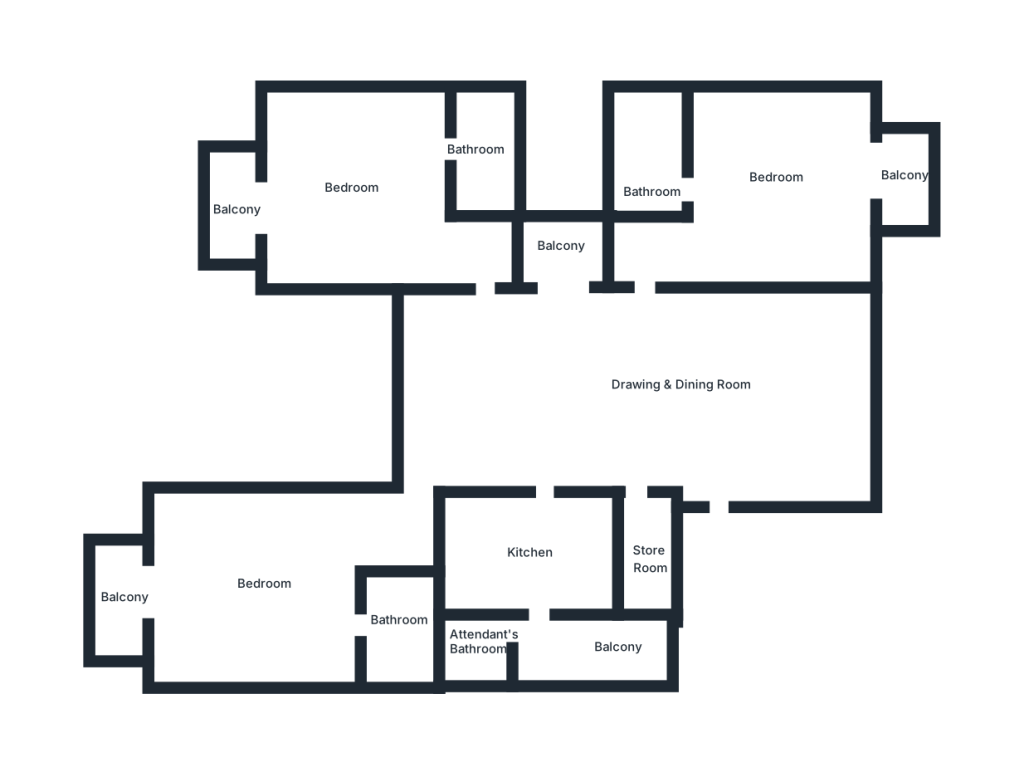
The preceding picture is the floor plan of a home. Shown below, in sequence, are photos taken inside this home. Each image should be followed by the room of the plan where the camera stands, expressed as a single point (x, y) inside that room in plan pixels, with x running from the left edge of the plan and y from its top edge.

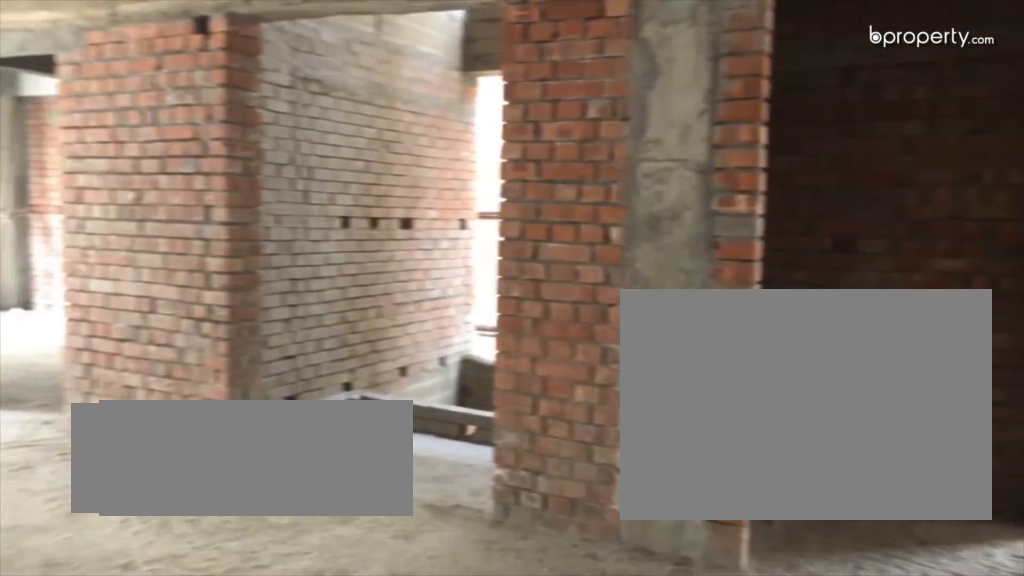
(708, 402)
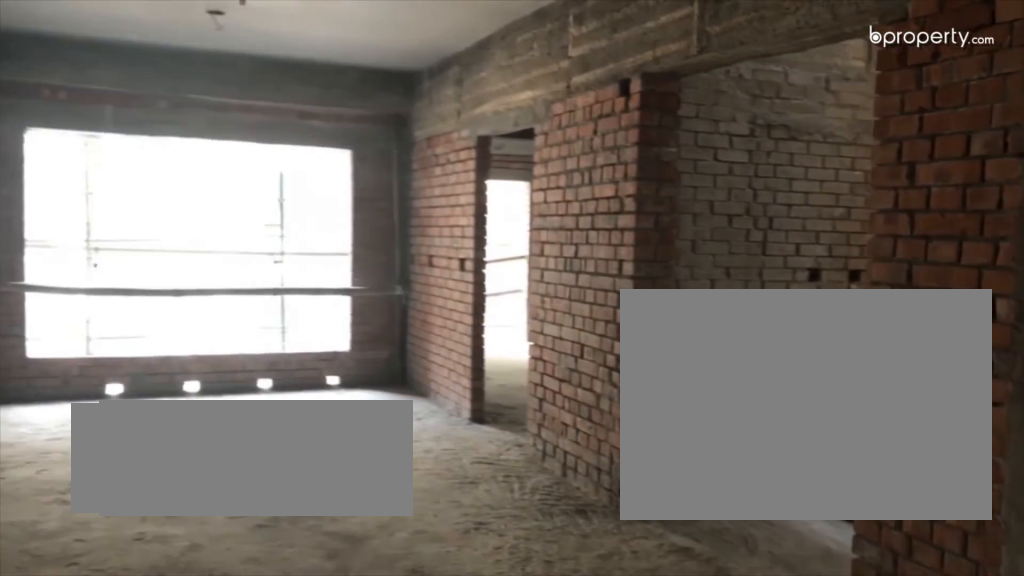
(708, 402)
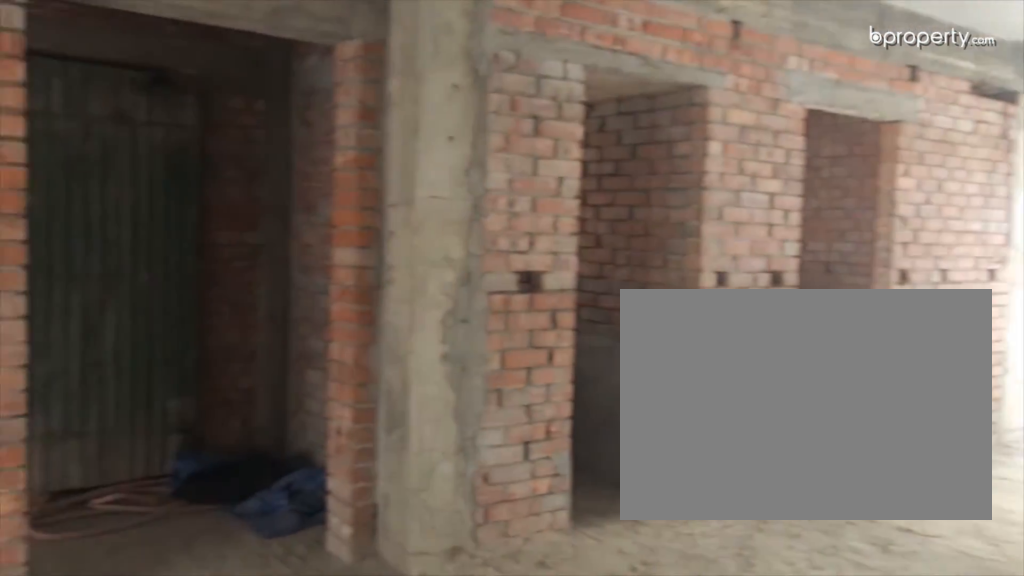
(708, 402)
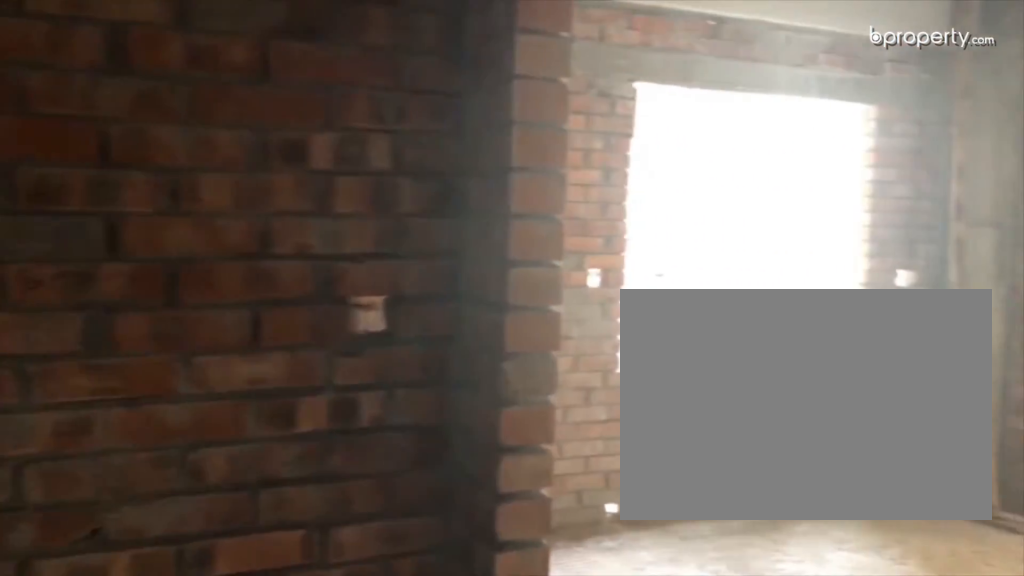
(779, 201)
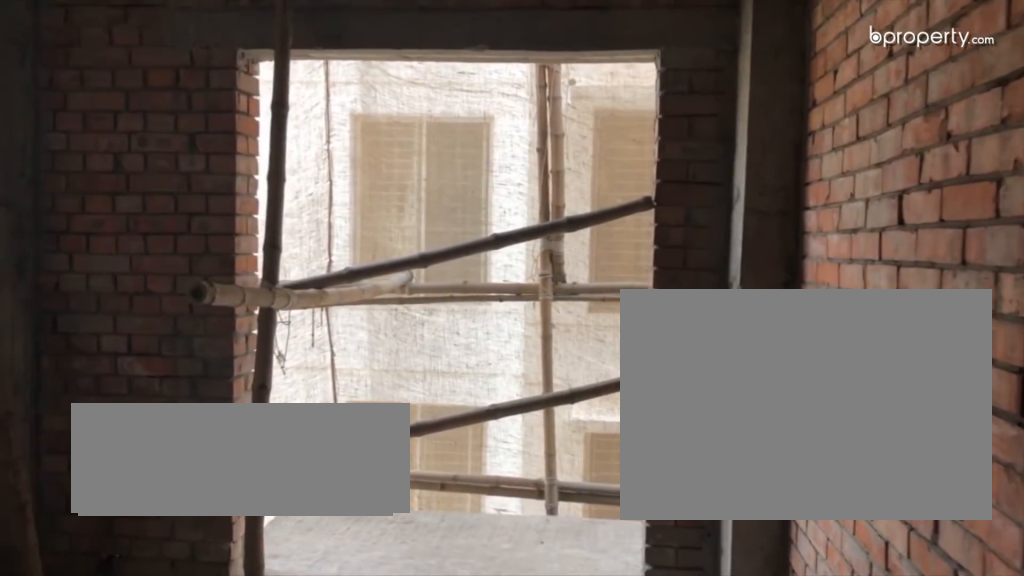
(779, 201)
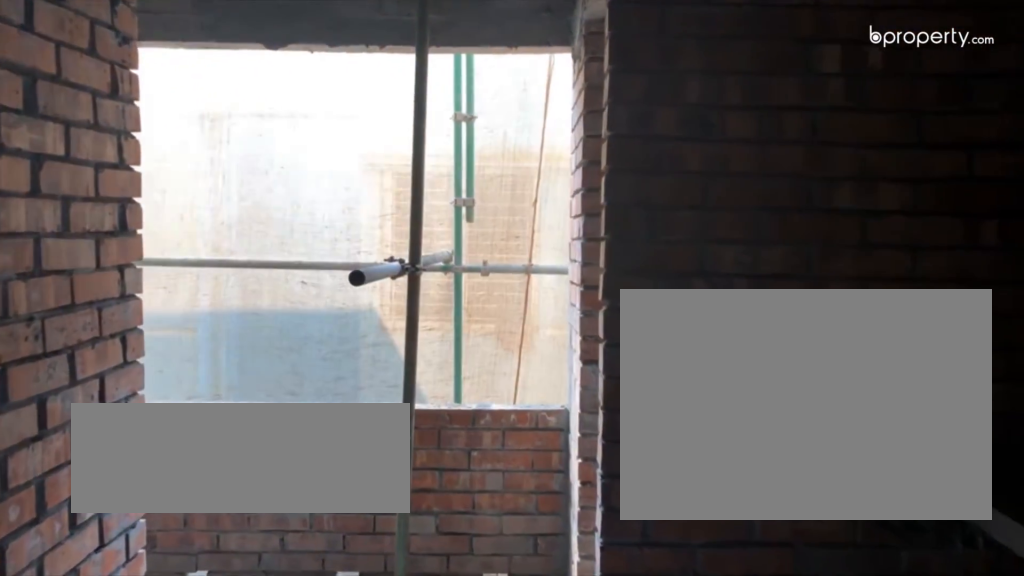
(541, 557)
